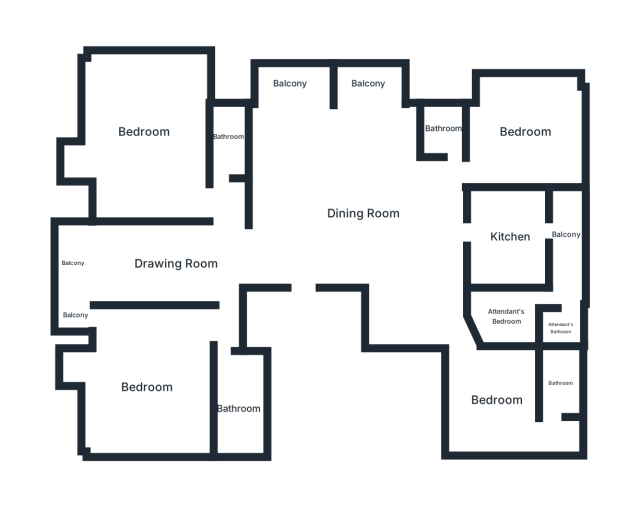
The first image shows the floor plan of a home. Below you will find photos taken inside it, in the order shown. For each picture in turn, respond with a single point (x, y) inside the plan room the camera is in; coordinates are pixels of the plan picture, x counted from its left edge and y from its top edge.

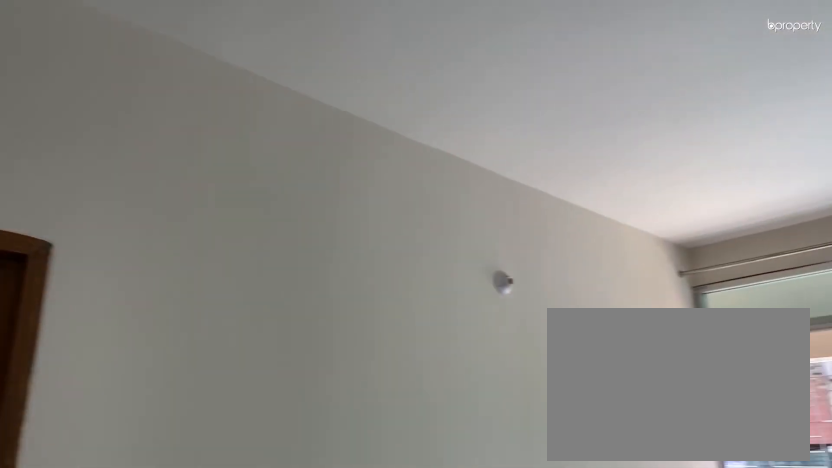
(174, 262)
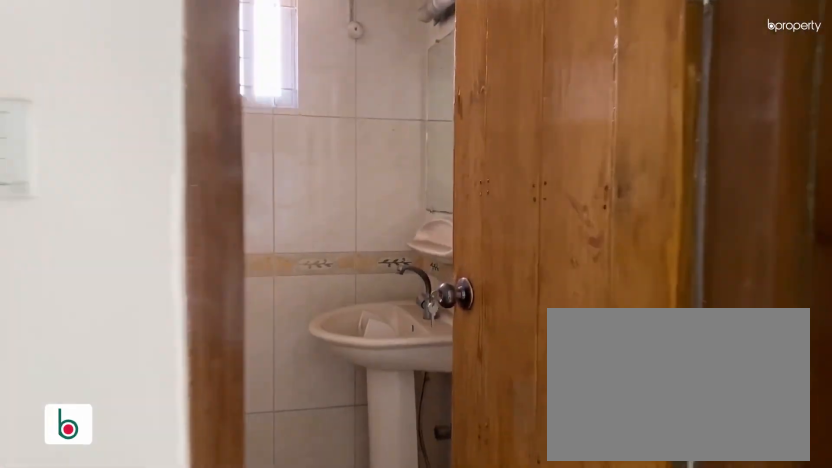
(445, 129)
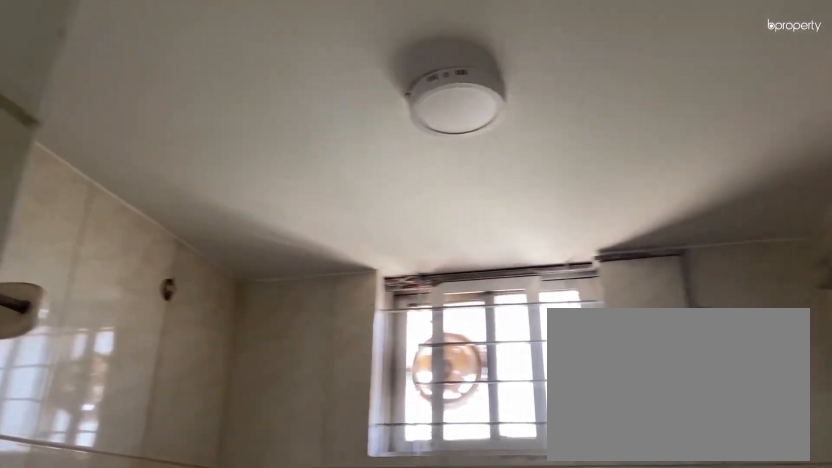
(445, 129)
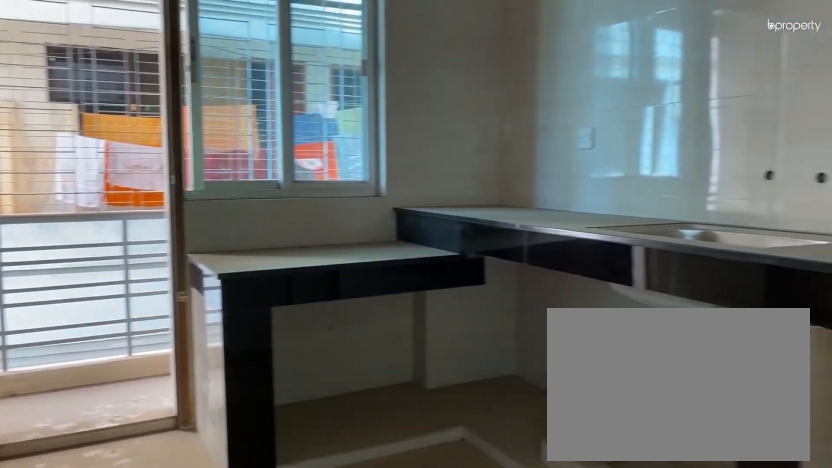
(510, 237)
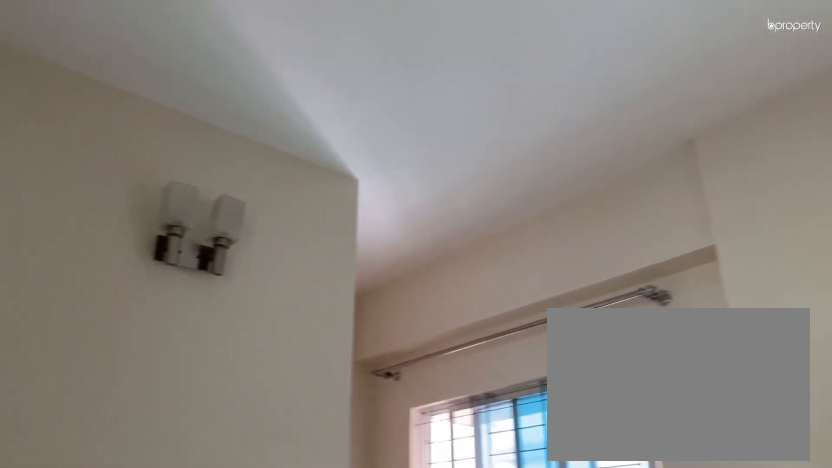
(495, 397)
